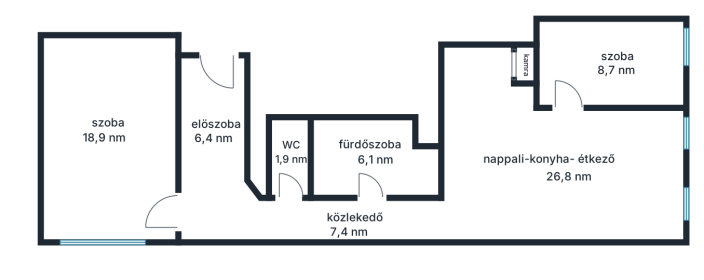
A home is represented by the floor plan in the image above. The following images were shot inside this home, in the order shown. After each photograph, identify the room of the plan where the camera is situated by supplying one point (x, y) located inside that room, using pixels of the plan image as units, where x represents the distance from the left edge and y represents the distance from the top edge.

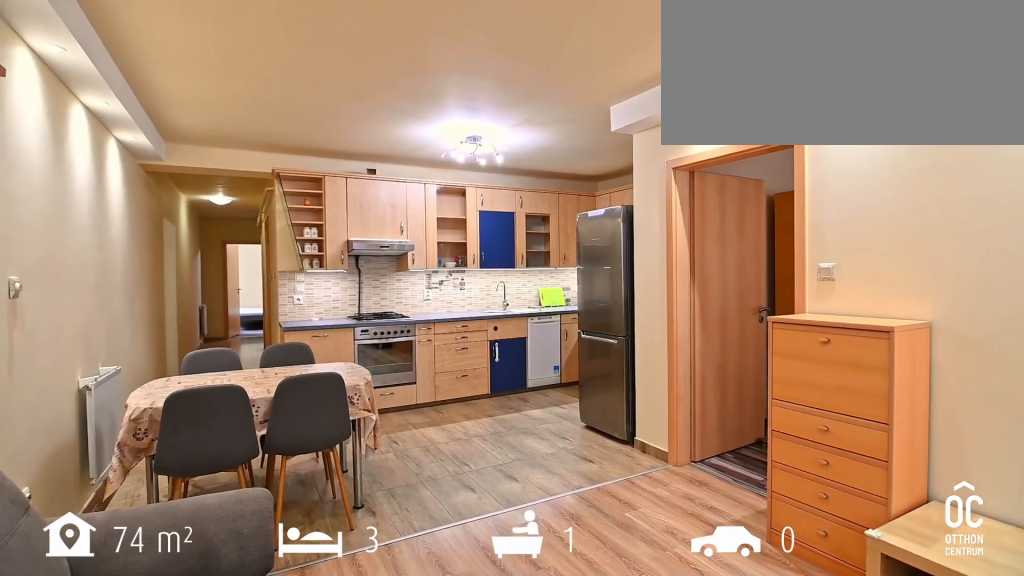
(561, 169)
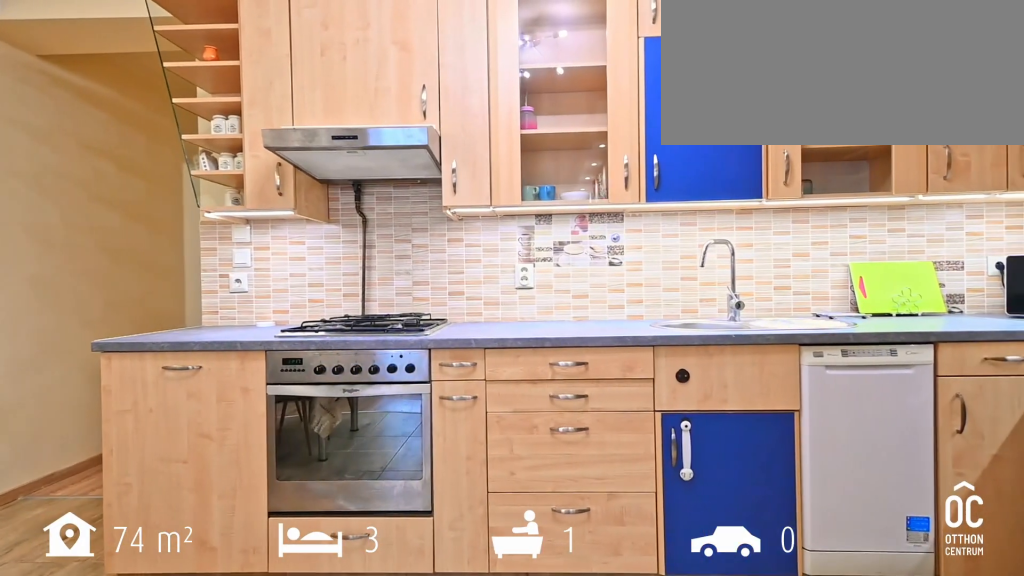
(561, 169)
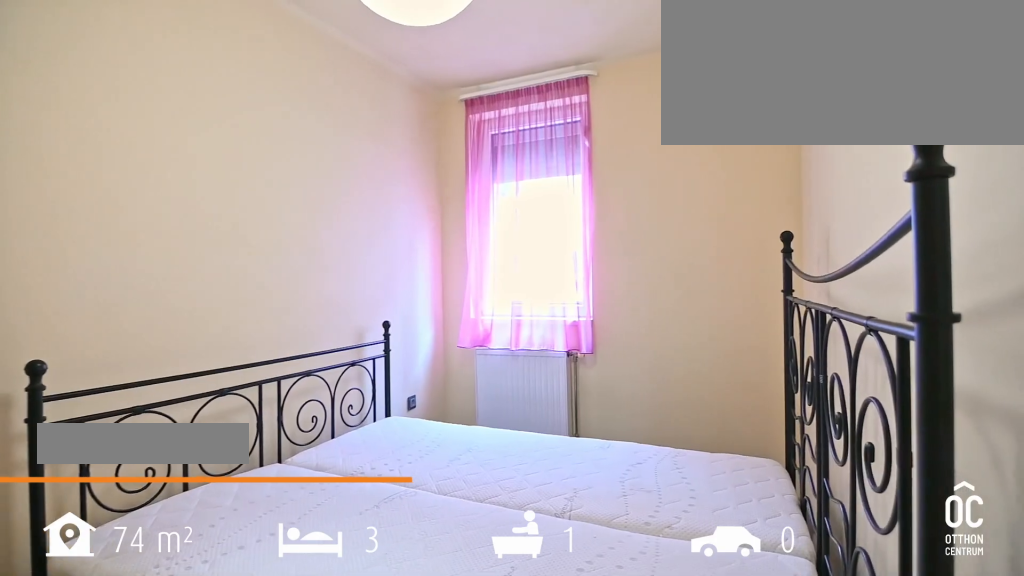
(611, 60)
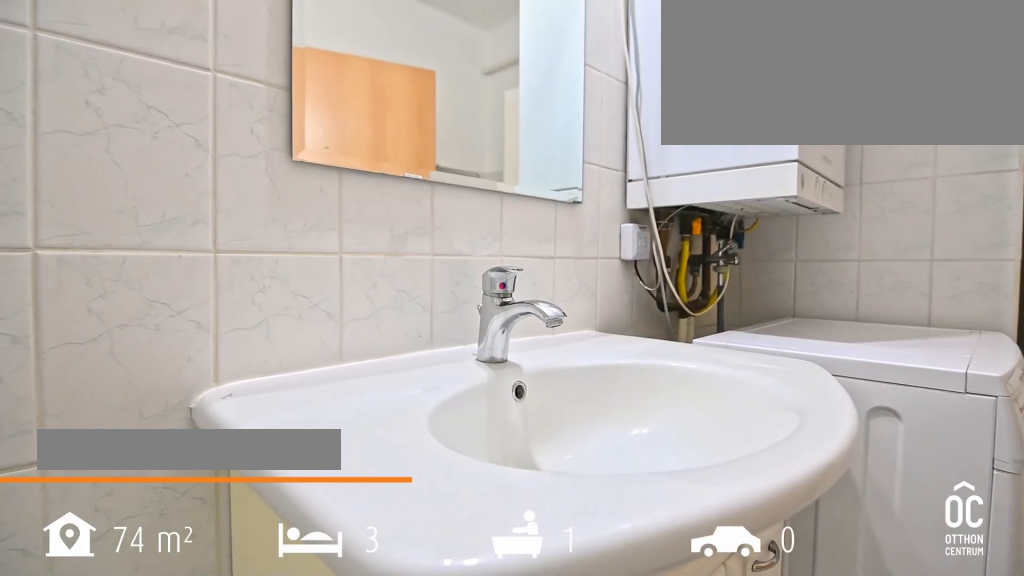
(365, 155)
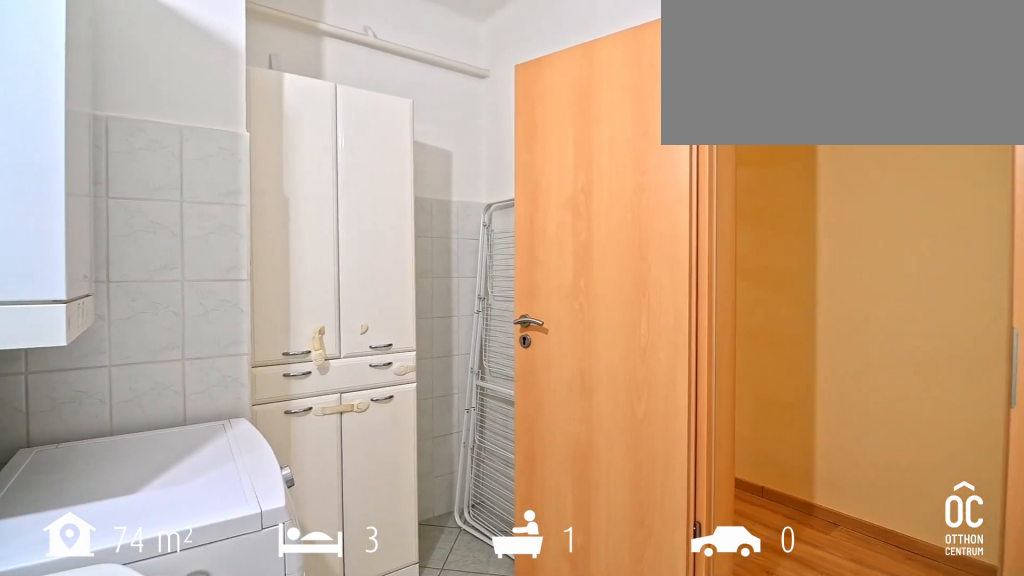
(365, 155)
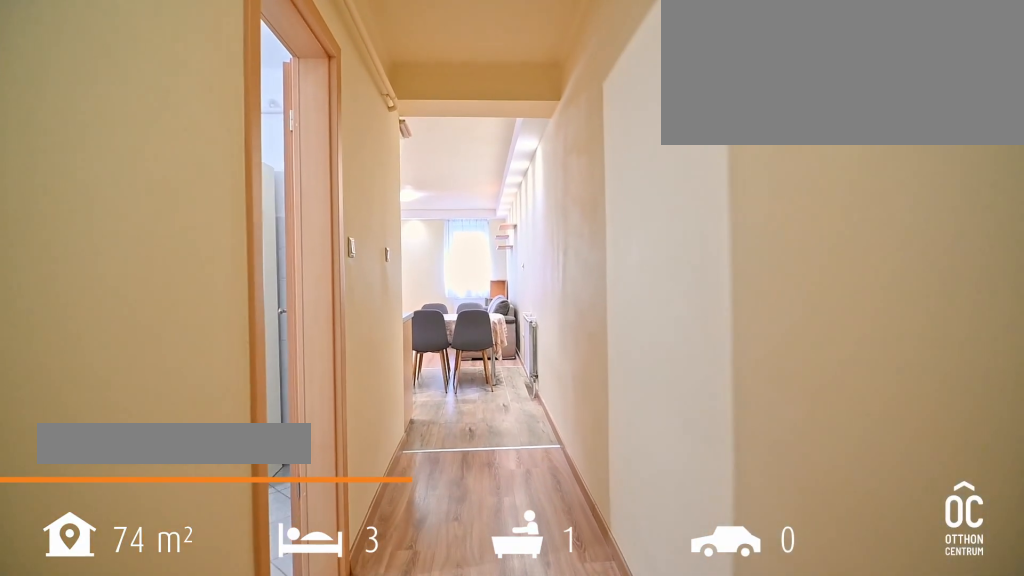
(353, 221)
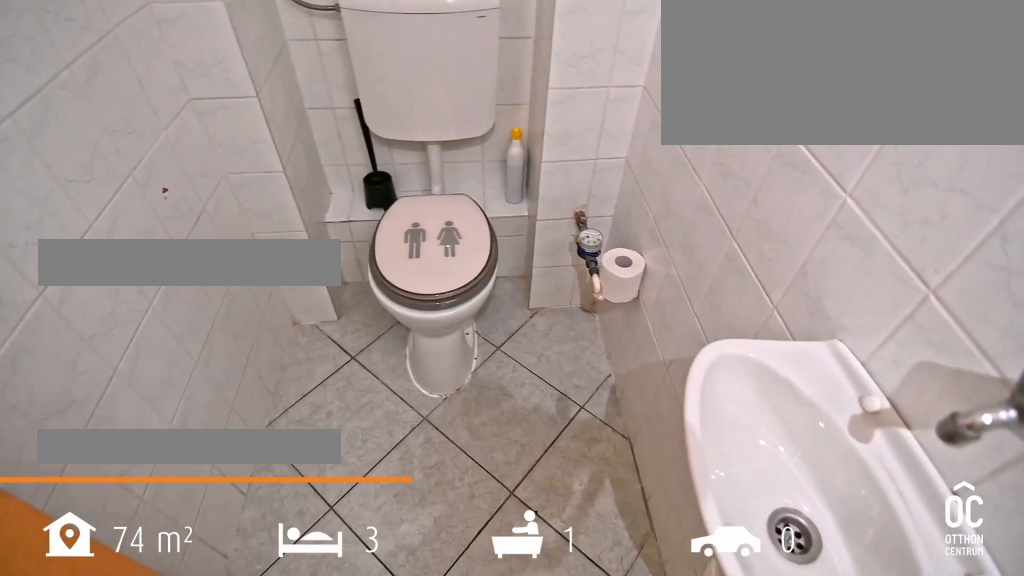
(290, 154)
